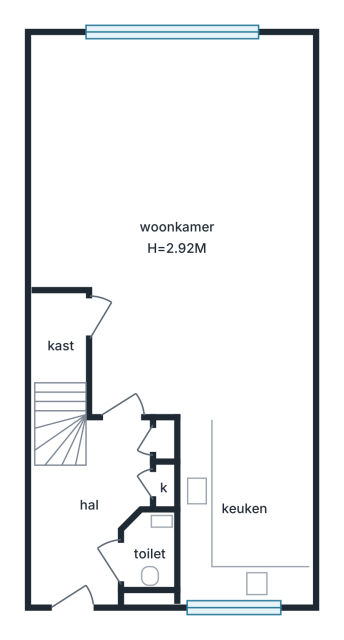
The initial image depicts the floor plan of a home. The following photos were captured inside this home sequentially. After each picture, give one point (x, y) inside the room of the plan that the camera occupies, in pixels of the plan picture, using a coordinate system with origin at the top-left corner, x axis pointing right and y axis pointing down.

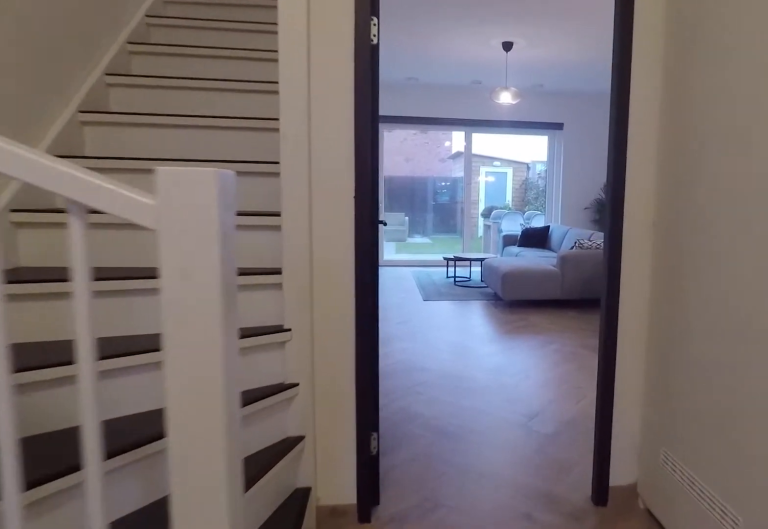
(89, 513)
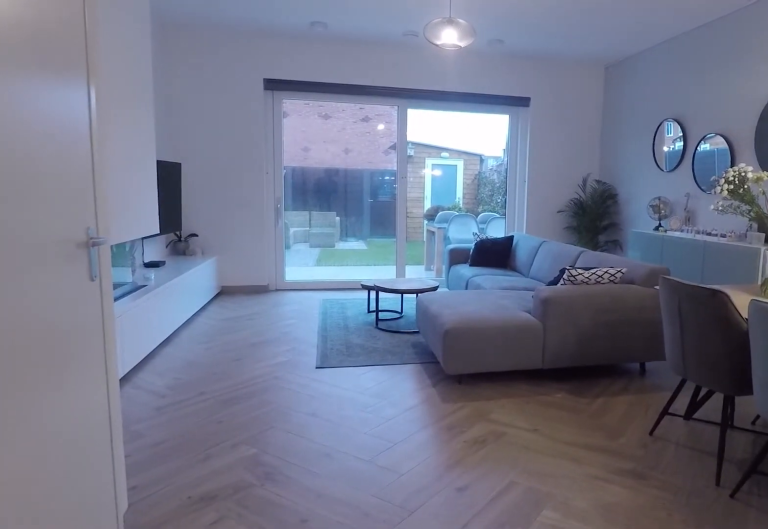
(185, 269)
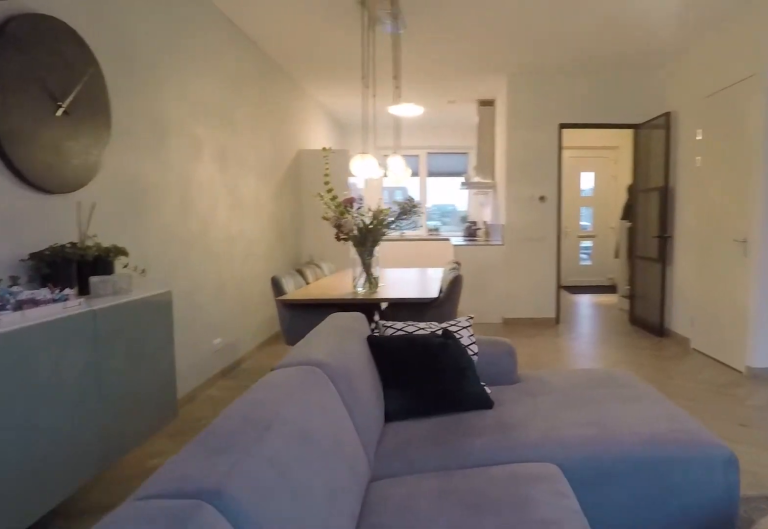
(185, 269)
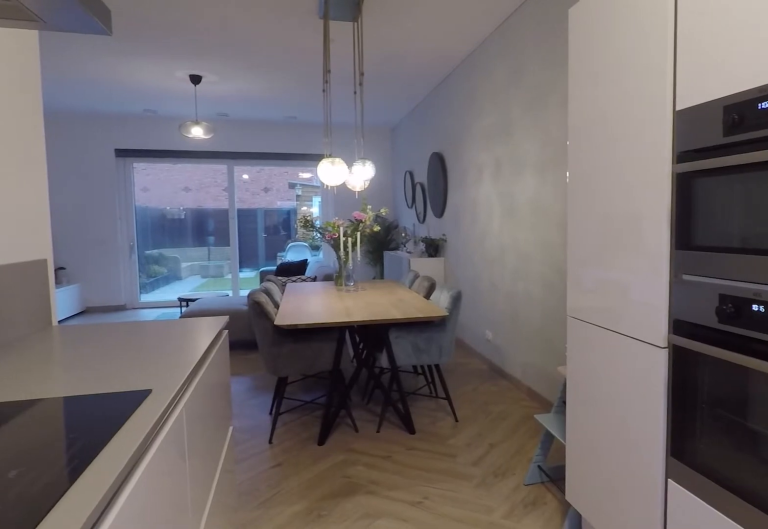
(245, 506)
